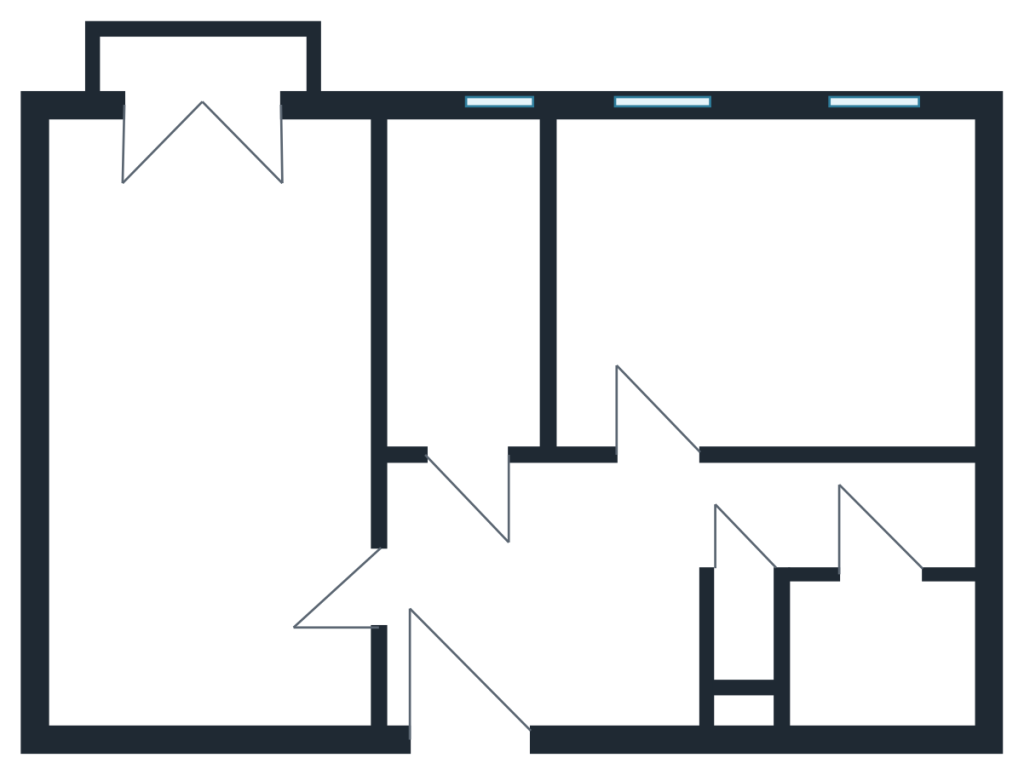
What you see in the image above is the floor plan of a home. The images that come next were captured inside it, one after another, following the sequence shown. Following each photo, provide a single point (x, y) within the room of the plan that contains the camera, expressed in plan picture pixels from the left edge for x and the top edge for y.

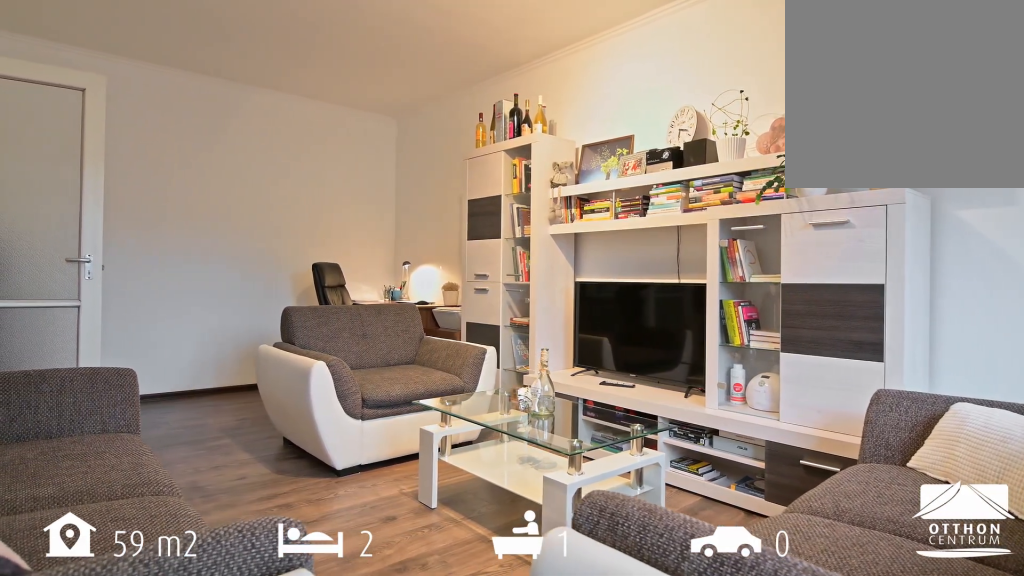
(214, 427)
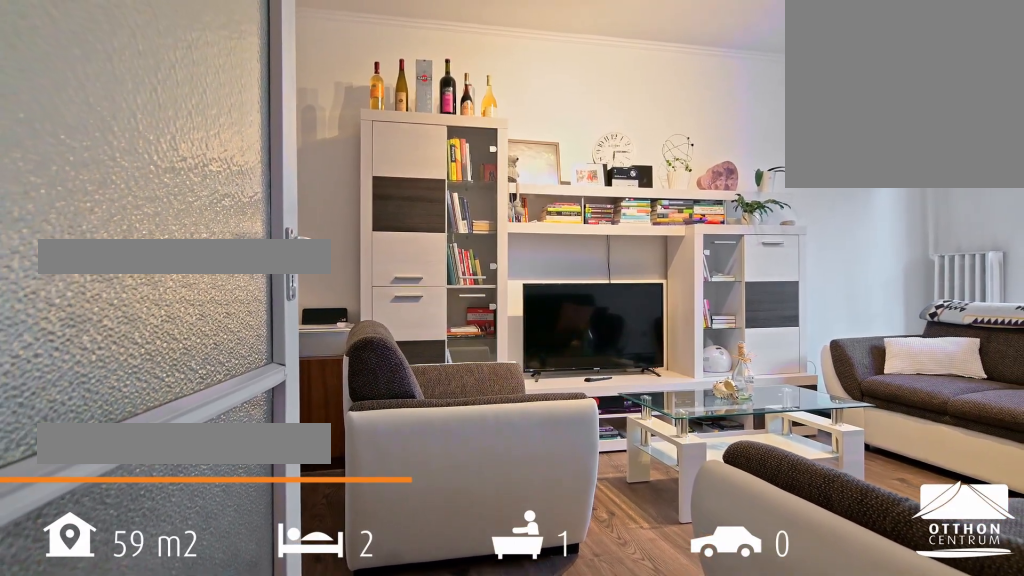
(214, 427)
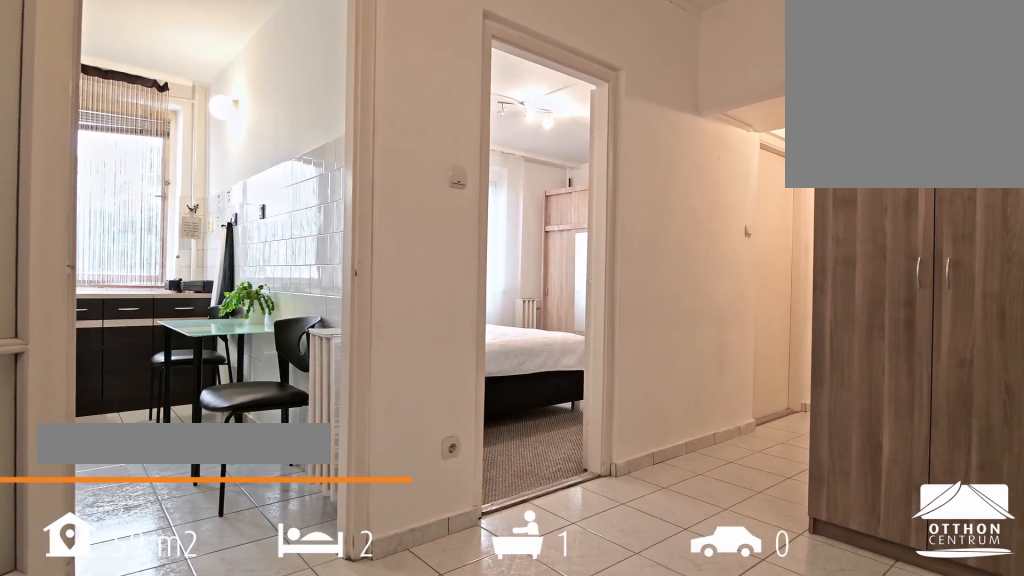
(545, 610)
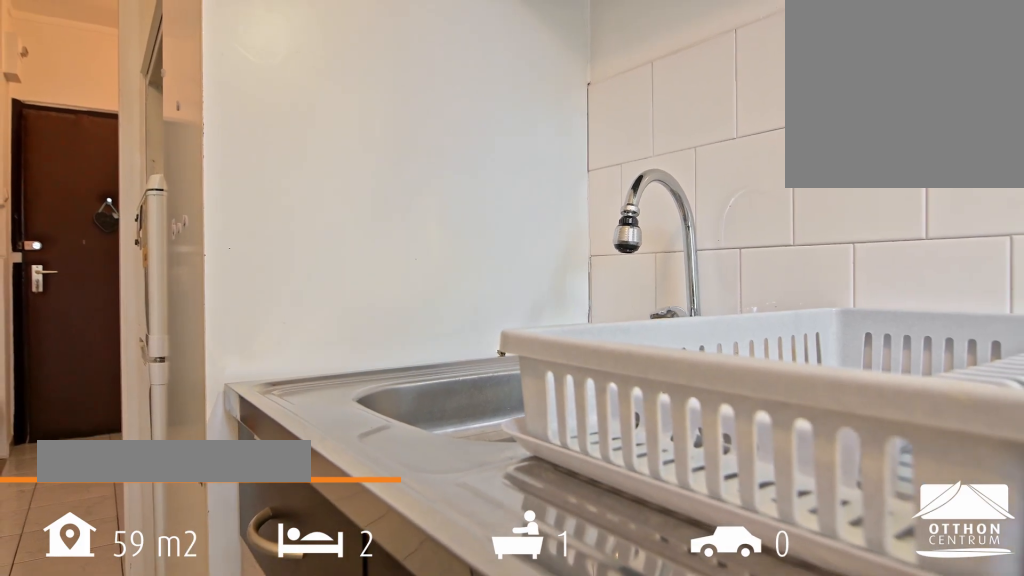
(475, 308)
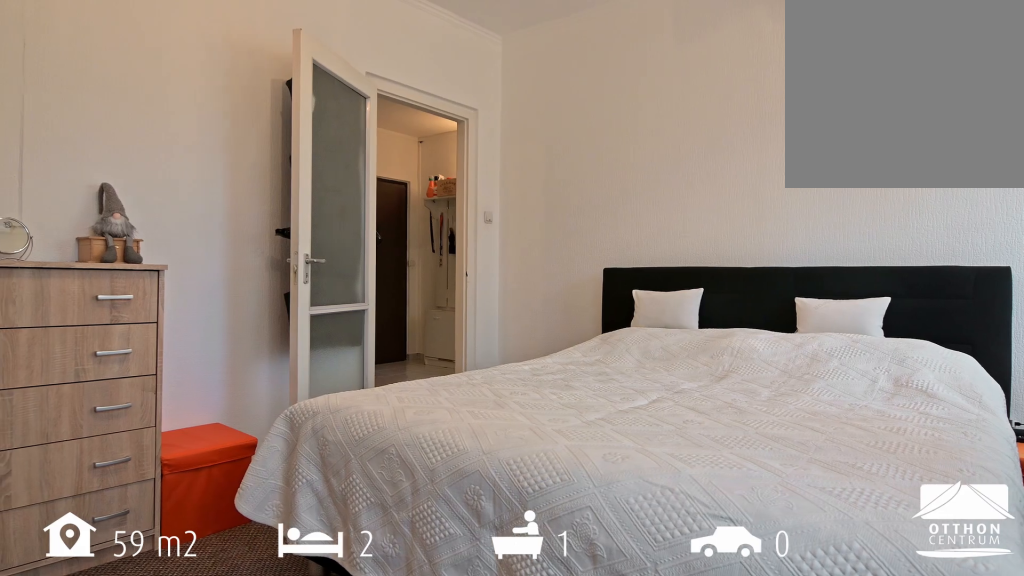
(772, 287)
